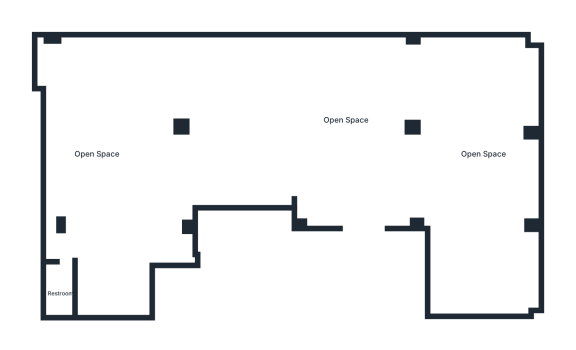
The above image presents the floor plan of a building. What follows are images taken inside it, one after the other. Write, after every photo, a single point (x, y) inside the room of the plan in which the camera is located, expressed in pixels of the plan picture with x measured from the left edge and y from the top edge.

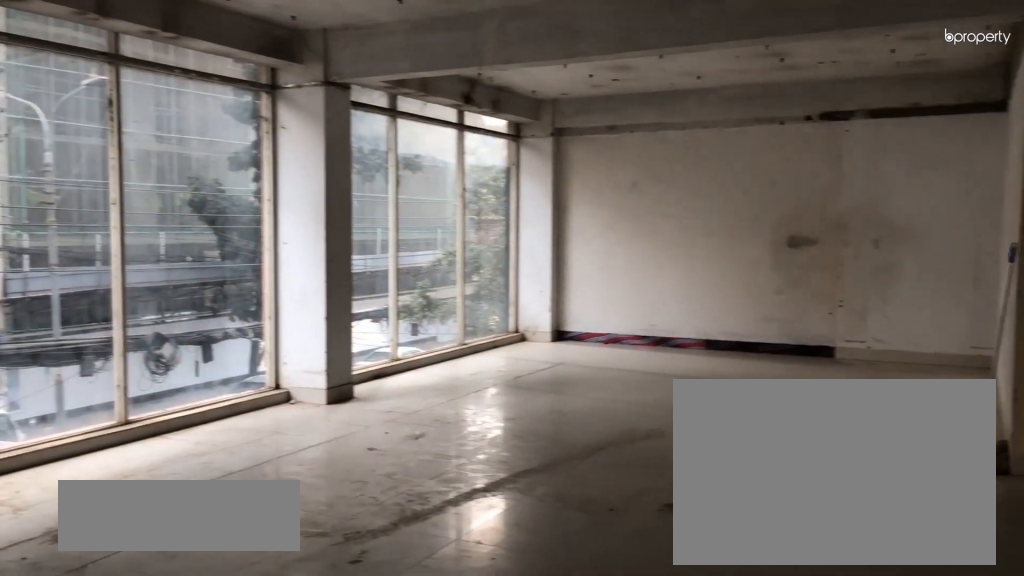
(480, 155)
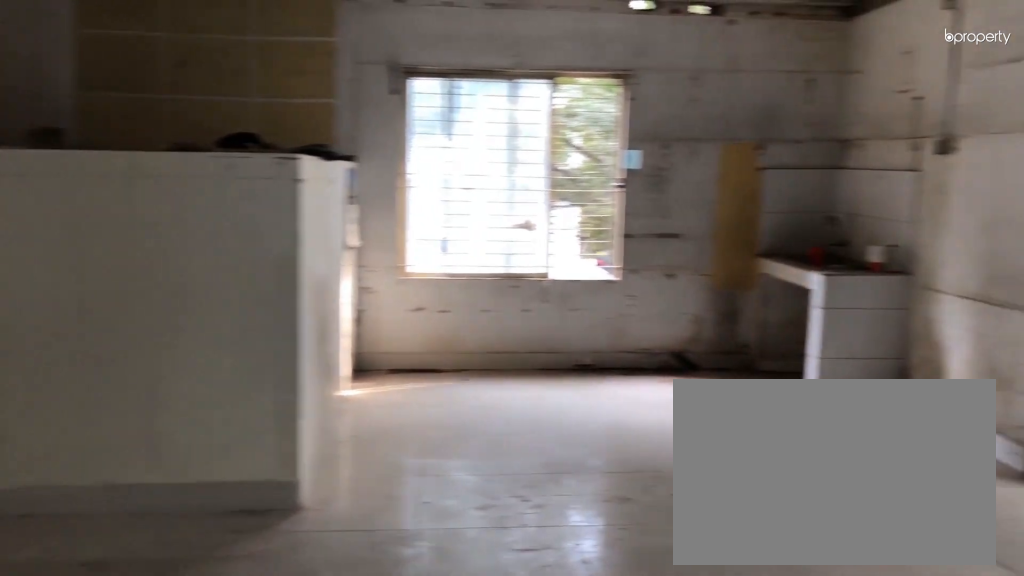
(95, 155)
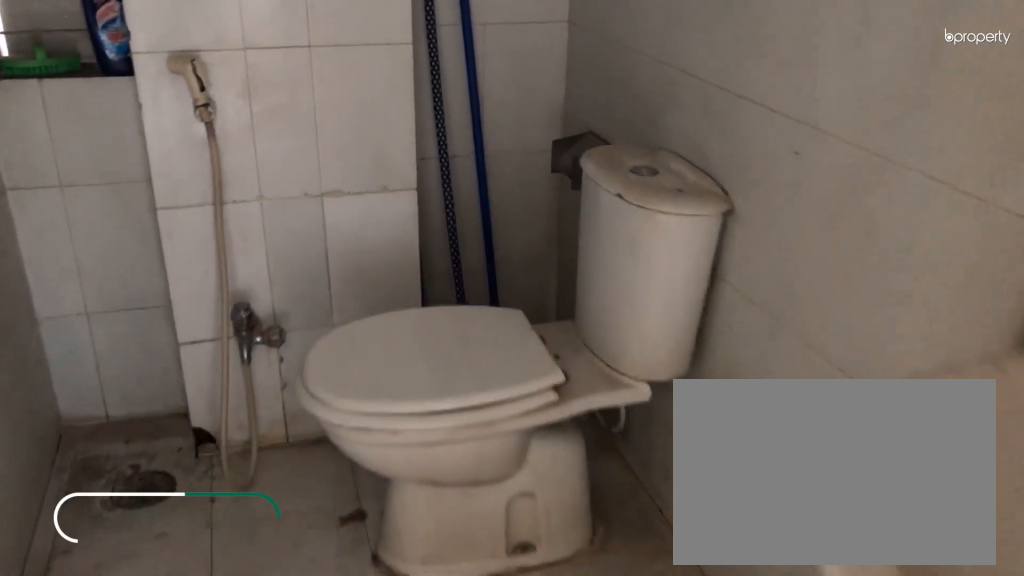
(60, 293)
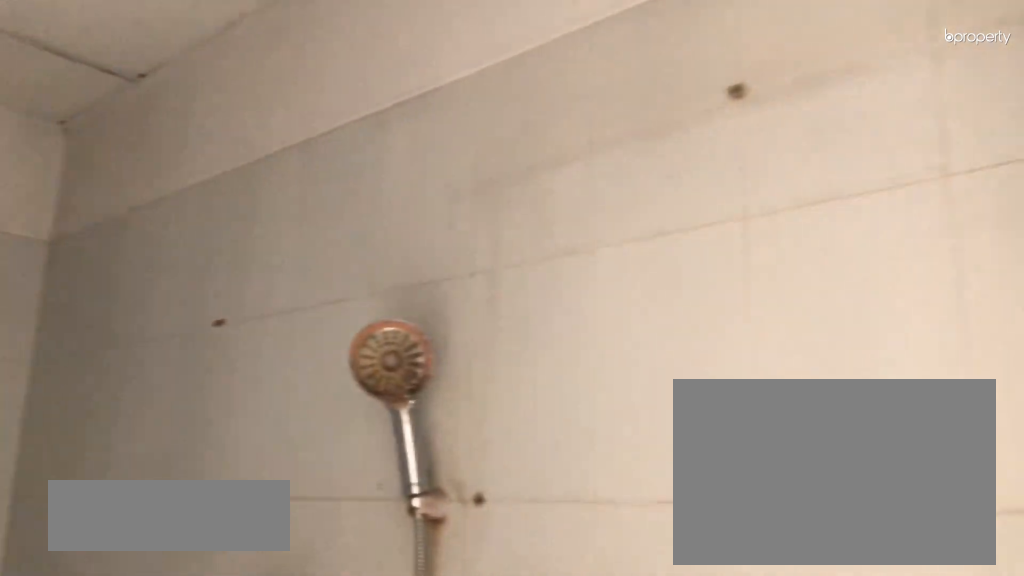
(60, 293)
